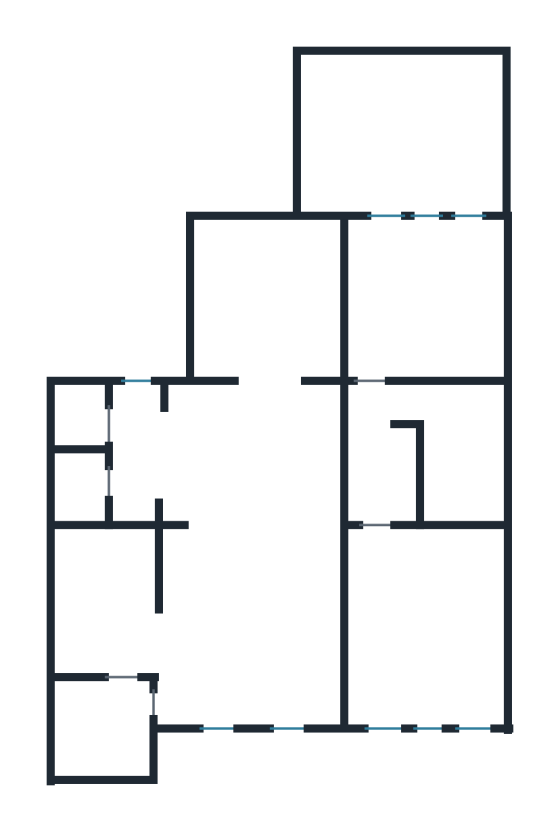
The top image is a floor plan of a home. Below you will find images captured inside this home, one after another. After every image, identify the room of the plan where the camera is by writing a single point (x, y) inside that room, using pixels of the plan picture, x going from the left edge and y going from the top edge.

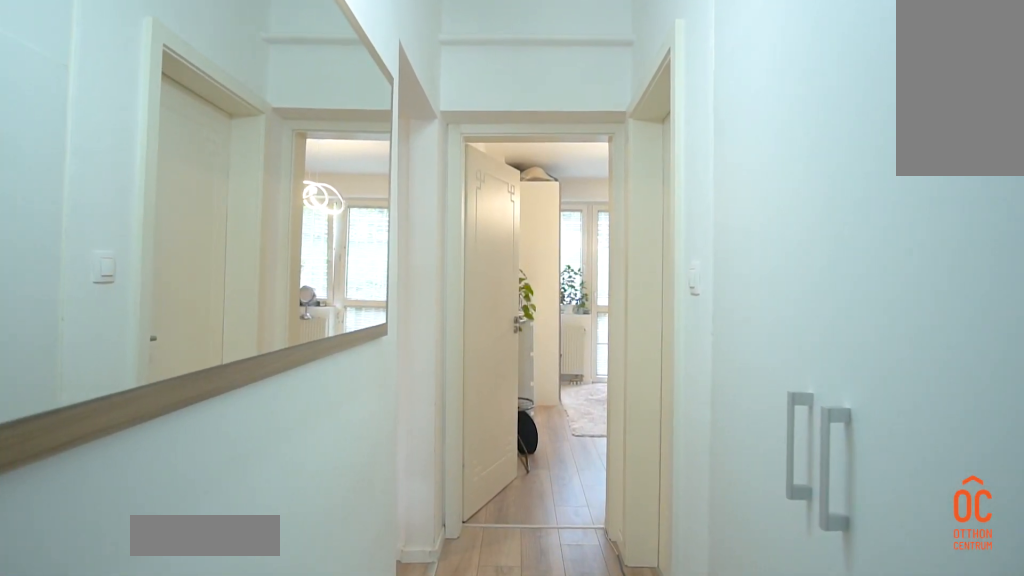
(369, 467)
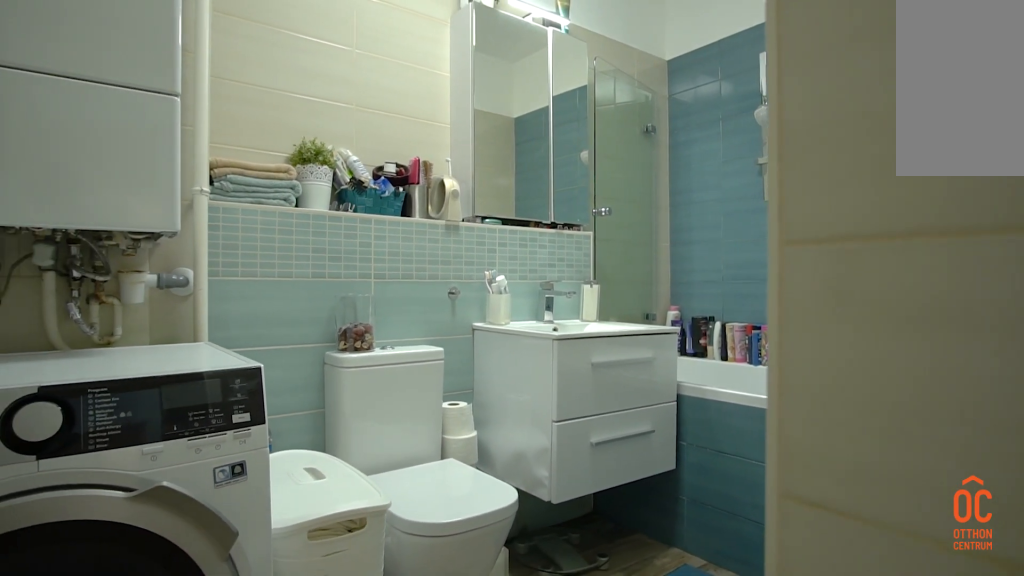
(470, 451)
